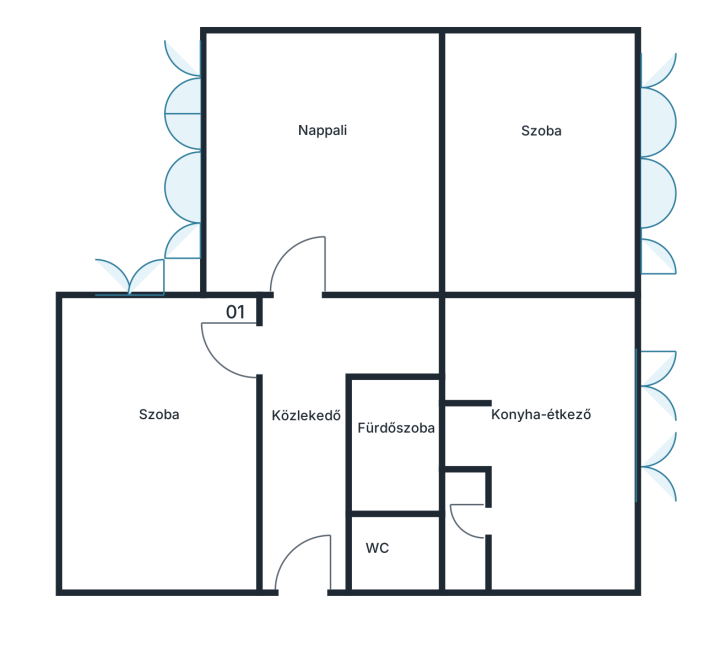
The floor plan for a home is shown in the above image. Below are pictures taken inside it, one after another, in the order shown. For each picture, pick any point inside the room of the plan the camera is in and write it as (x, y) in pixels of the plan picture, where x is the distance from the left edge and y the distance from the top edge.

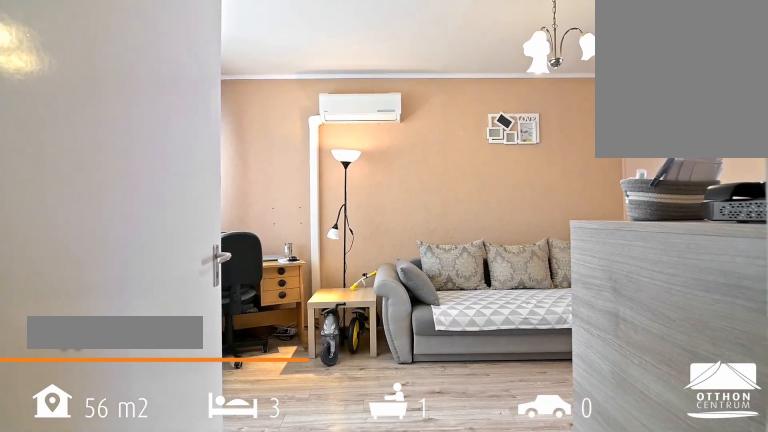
(324, 184)
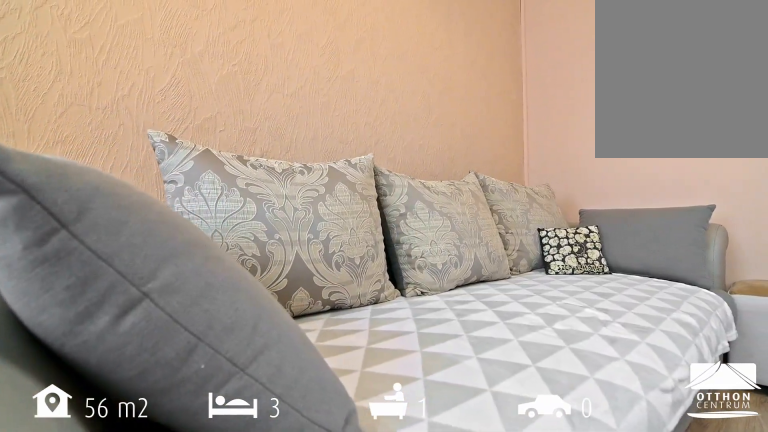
(324, 184)
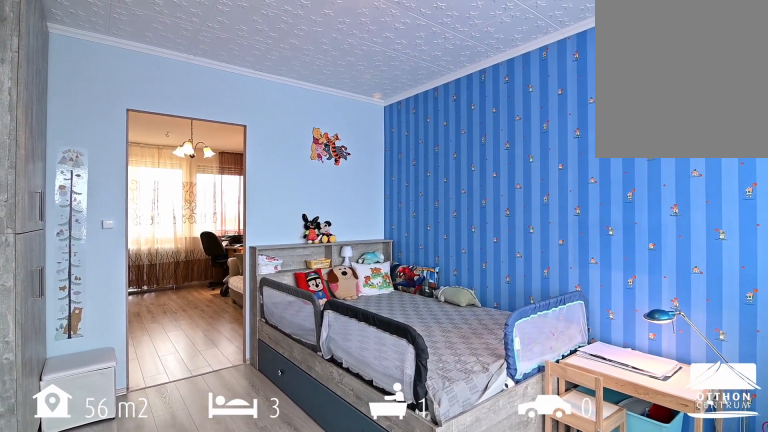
(551, 185)
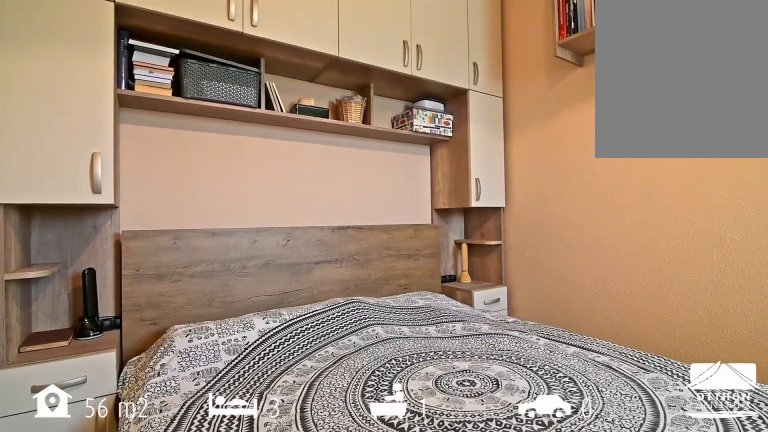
(162, 477)
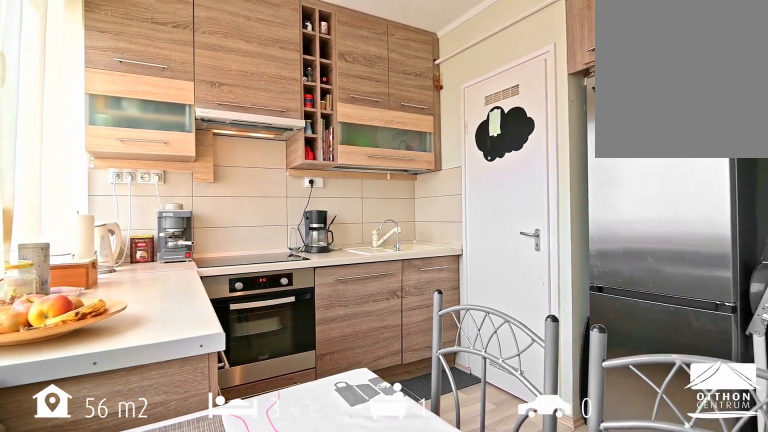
(551, 493)
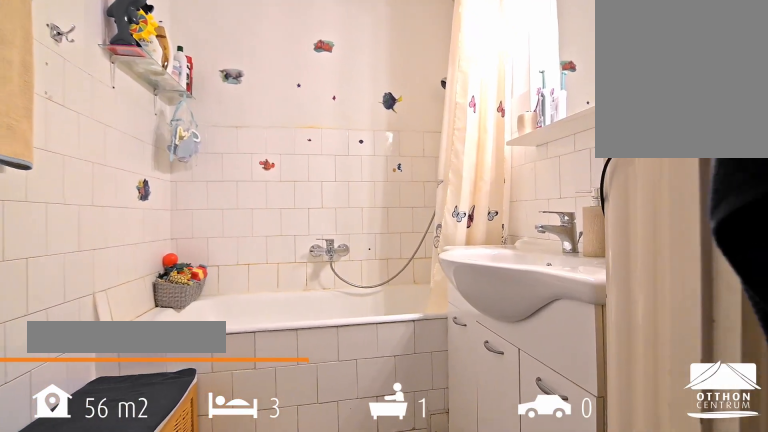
(389, 444)
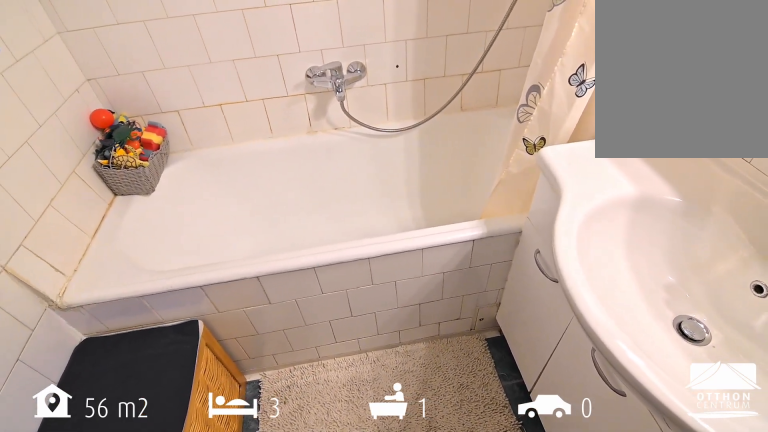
(389, 444)
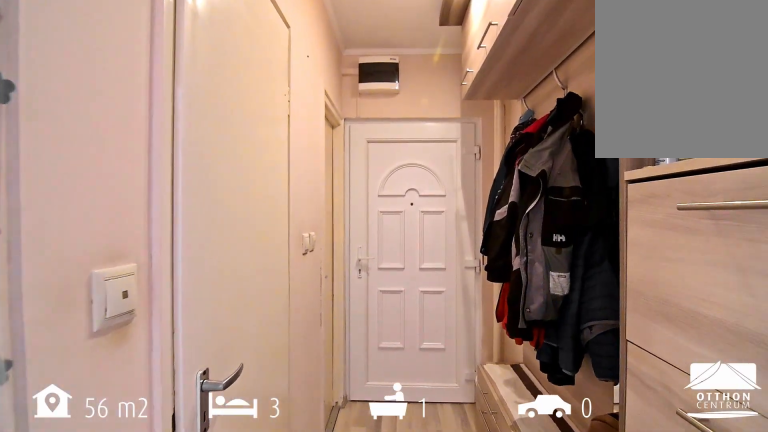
(308, 557)
